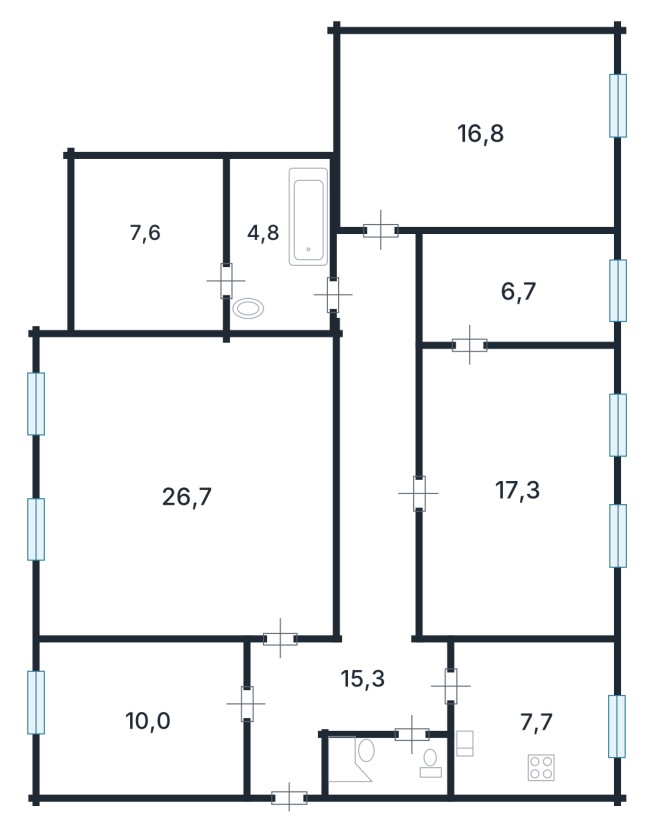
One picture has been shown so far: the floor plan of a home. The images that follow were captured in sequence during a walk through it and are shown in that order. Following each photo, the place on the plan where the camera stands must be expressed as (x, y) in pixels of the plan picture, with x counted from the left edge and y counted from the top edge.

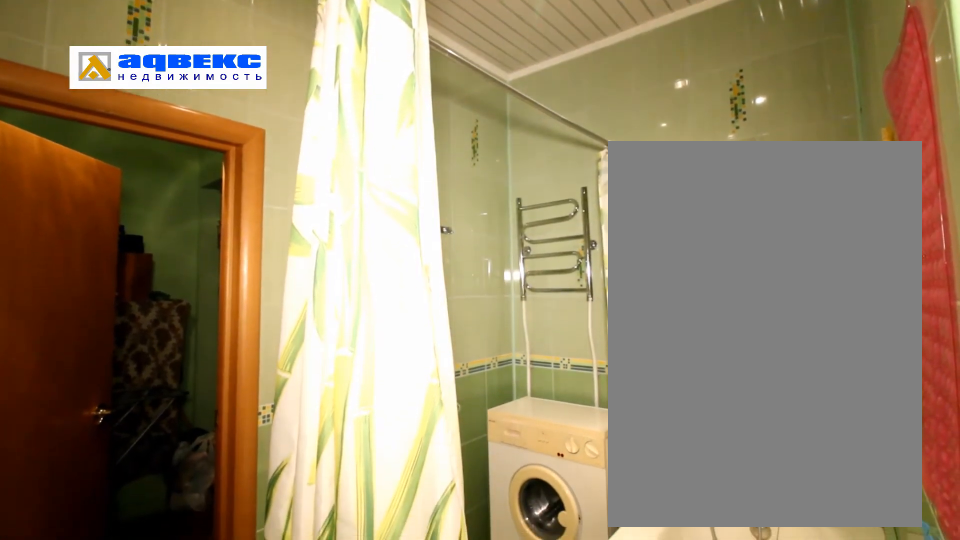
(258, 320)
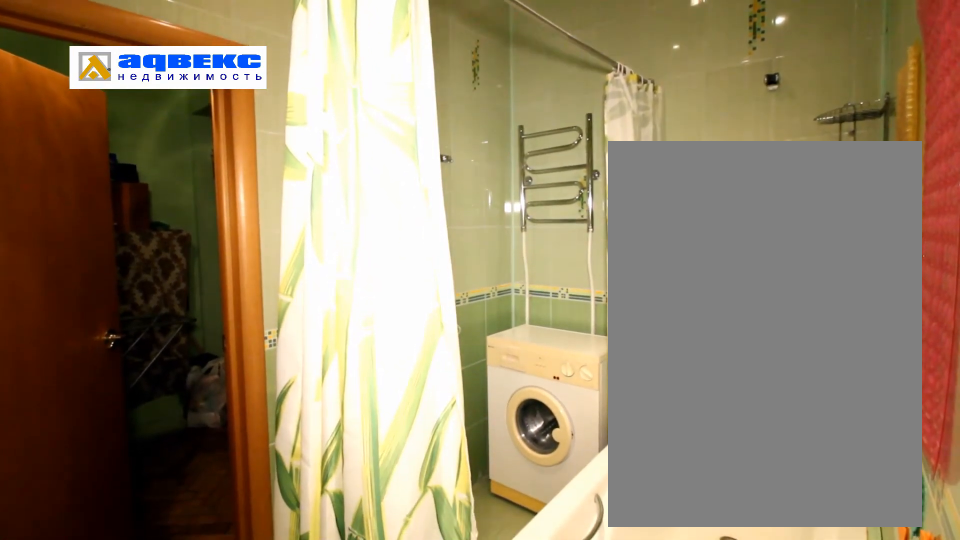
(258, 320)
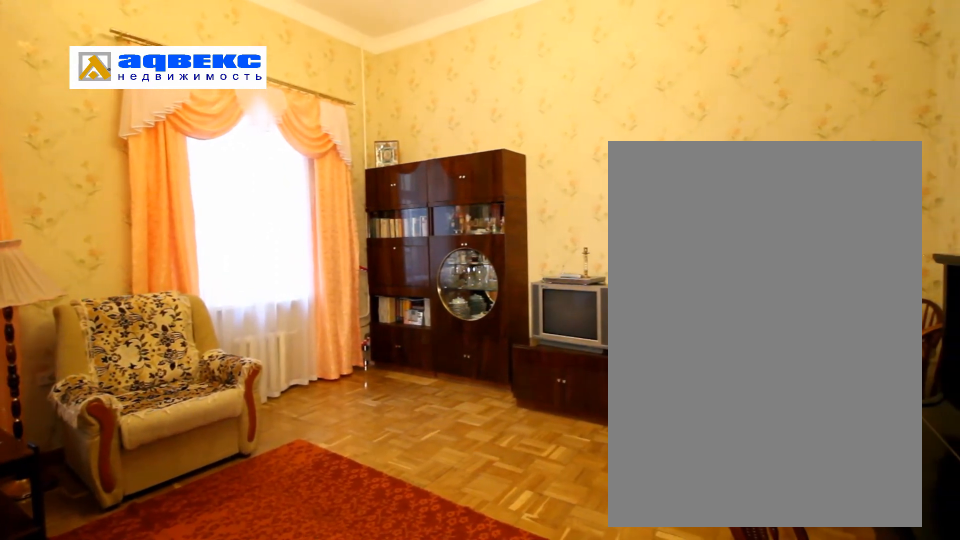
(128, 530)
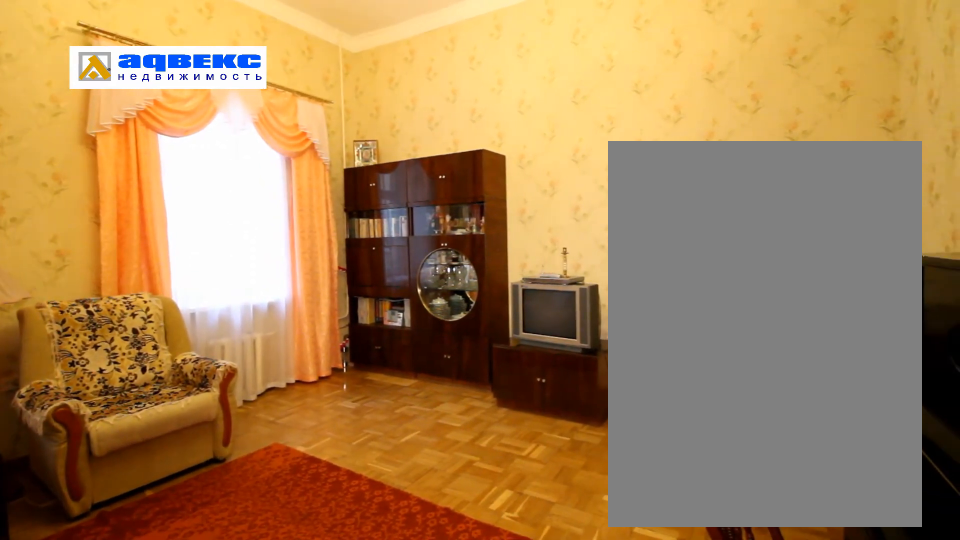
(128, 530)
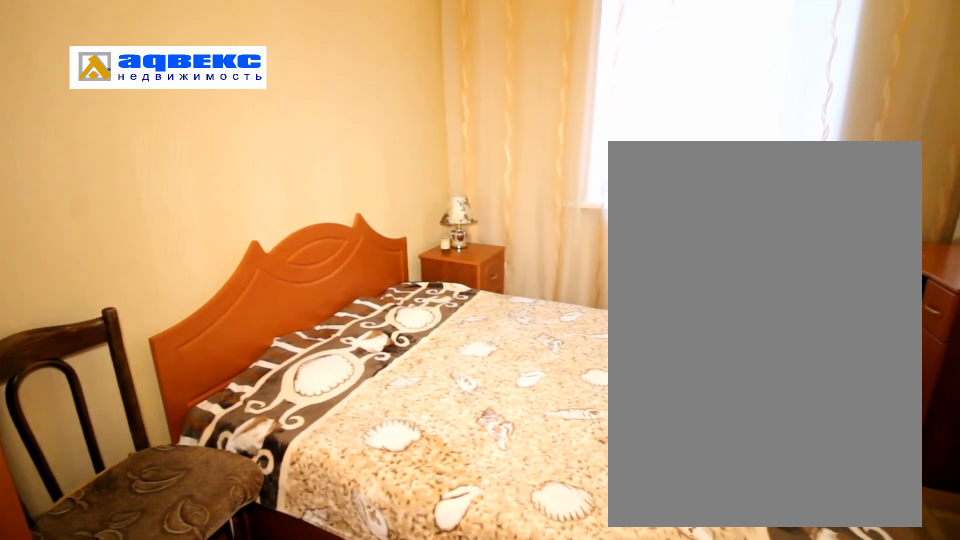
(100, 758)
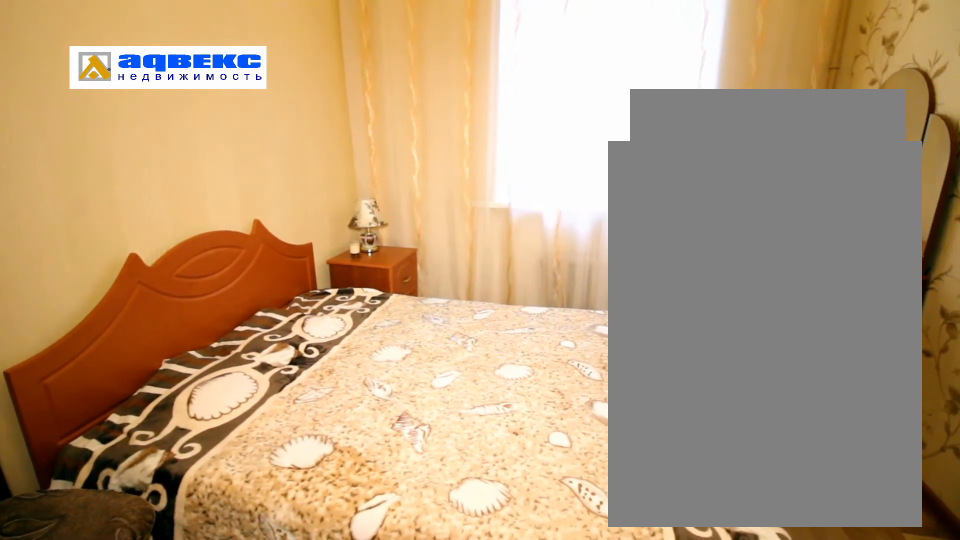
(101, 758)
